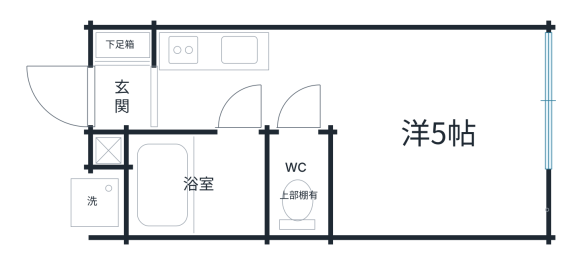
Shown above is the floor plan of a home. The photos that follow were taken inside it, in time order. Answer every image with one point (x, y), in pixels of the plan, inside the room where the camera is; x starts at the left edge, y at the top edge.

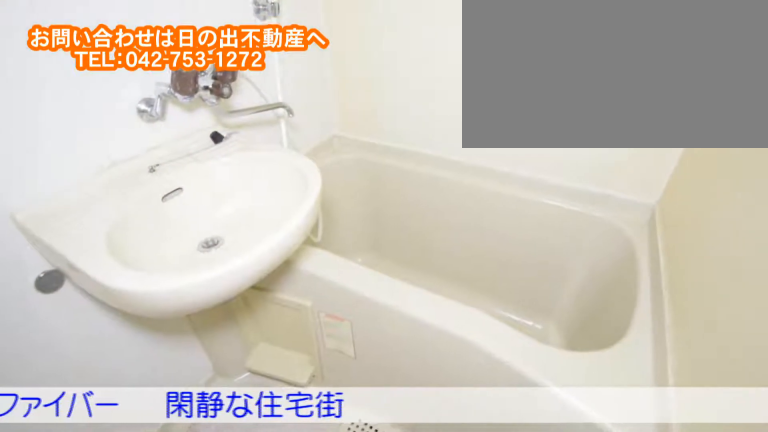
(229, 176)
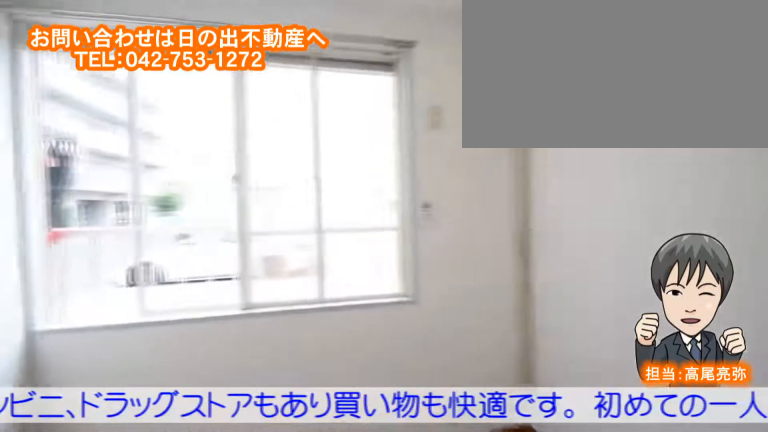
(445, 160)
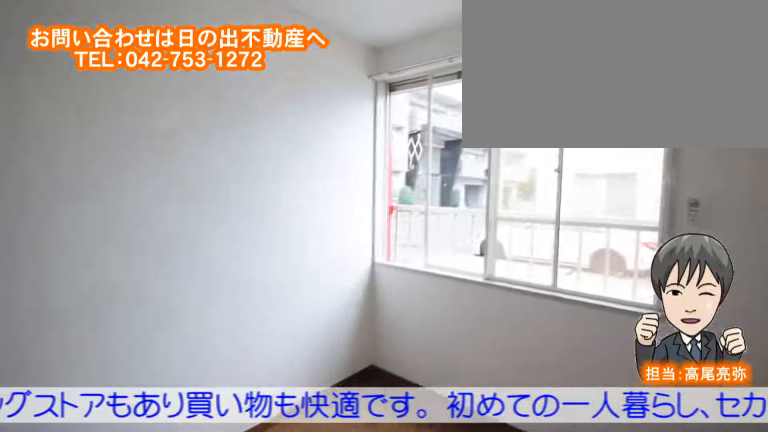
(445, 160)
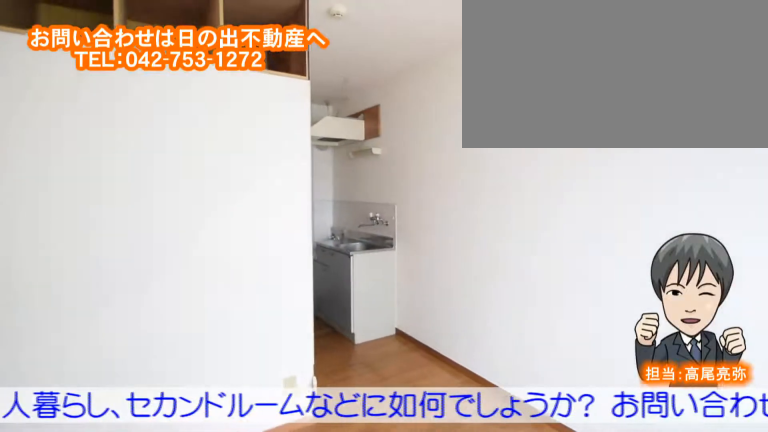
(445, 159)
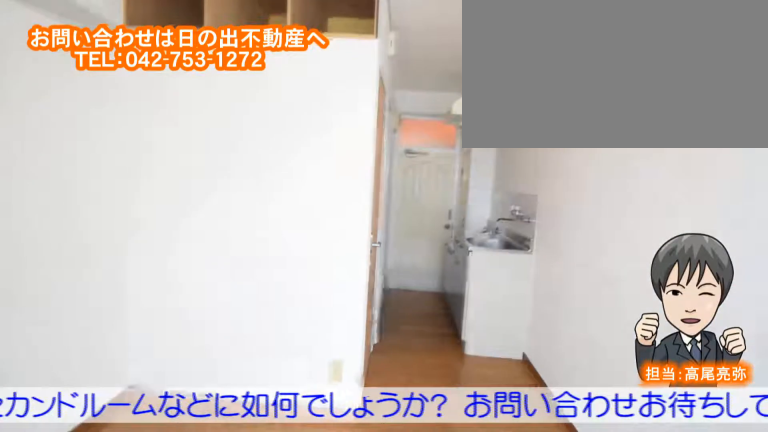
(445, 160)
